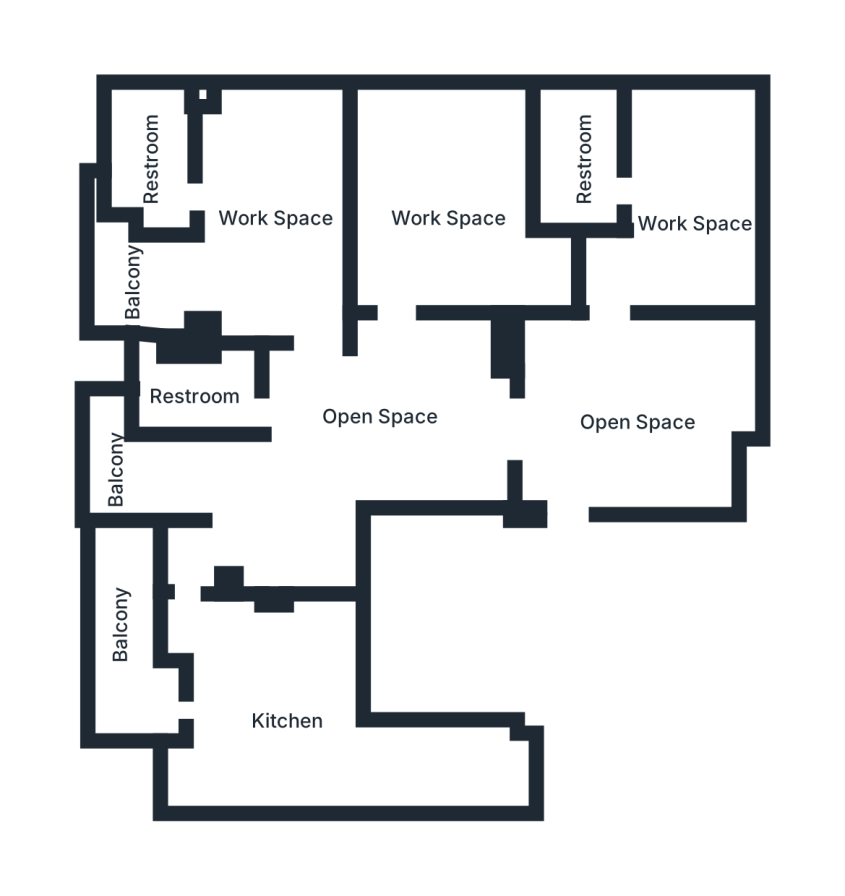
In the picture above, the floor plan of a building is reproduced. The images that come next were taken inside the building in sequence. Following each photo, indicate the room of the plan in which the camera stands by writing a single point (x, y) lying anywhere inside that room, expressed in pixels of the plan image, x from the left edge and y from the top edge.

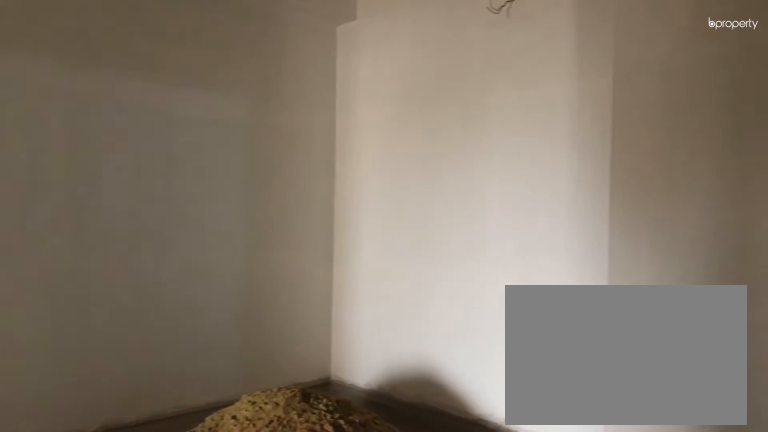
(635, 423)
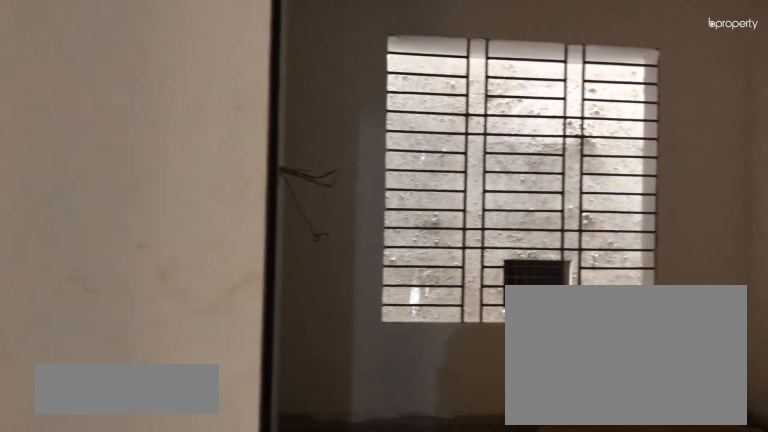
(684, 227)
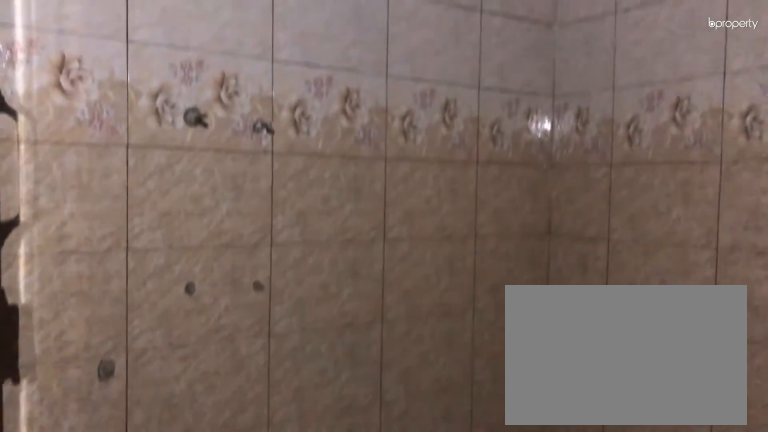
(584, 175)
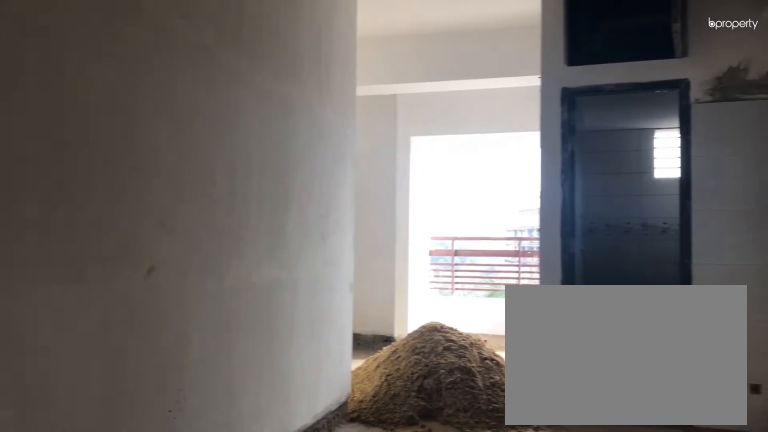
(390, 426)
